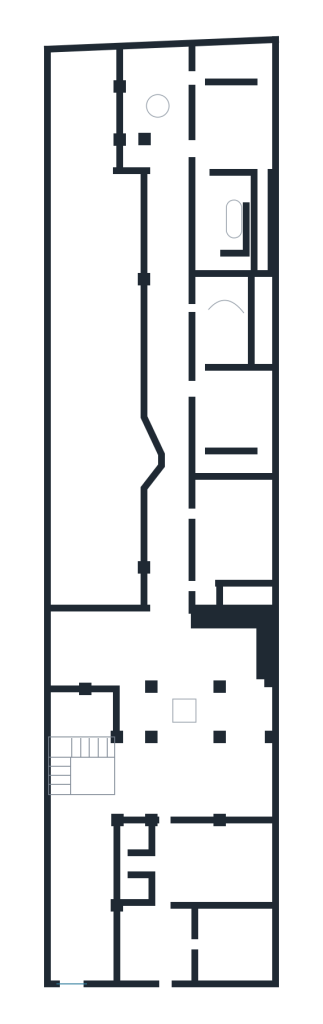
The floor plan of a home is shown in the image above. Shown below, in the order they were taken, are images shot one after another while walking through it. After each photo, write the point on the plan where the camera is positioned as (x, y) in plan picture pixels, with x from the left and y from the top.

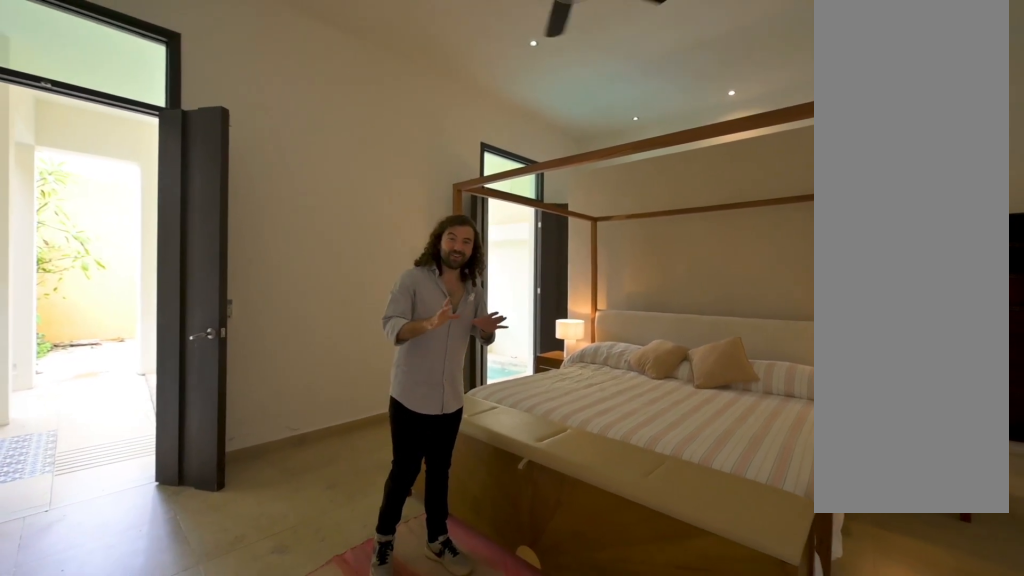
(244, 154)
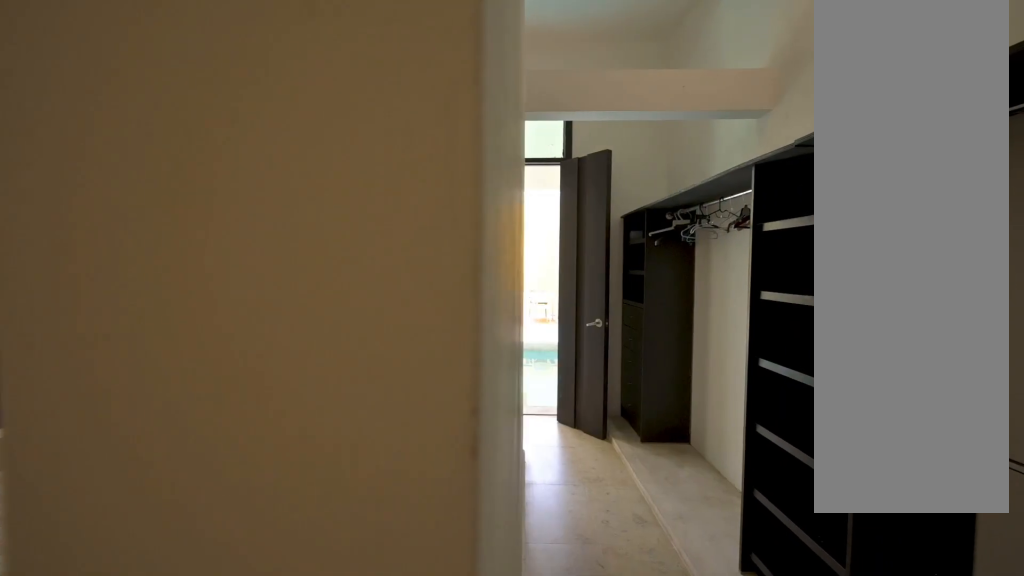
(244, 154)
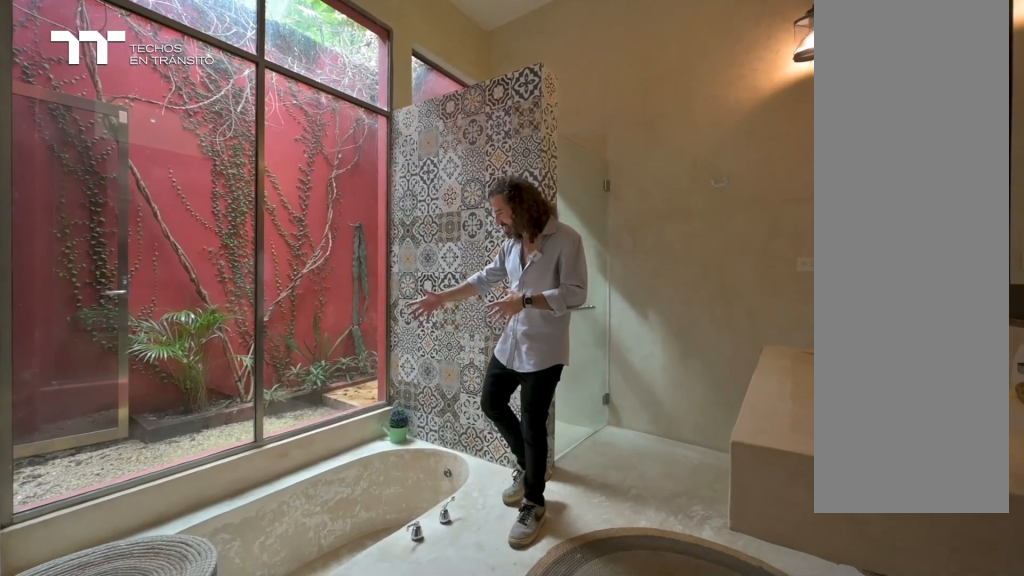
(215, 224)
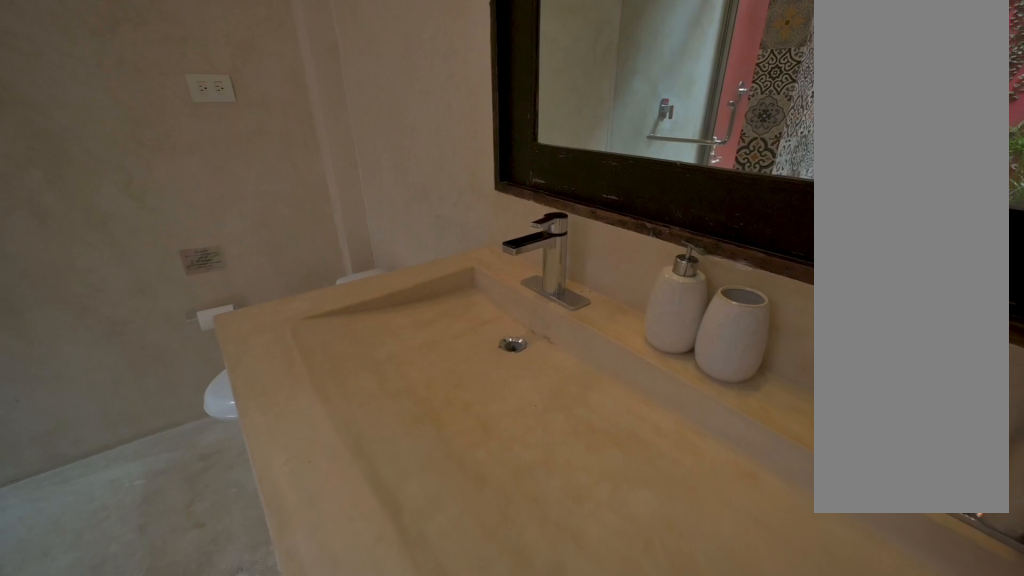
(215, 224)
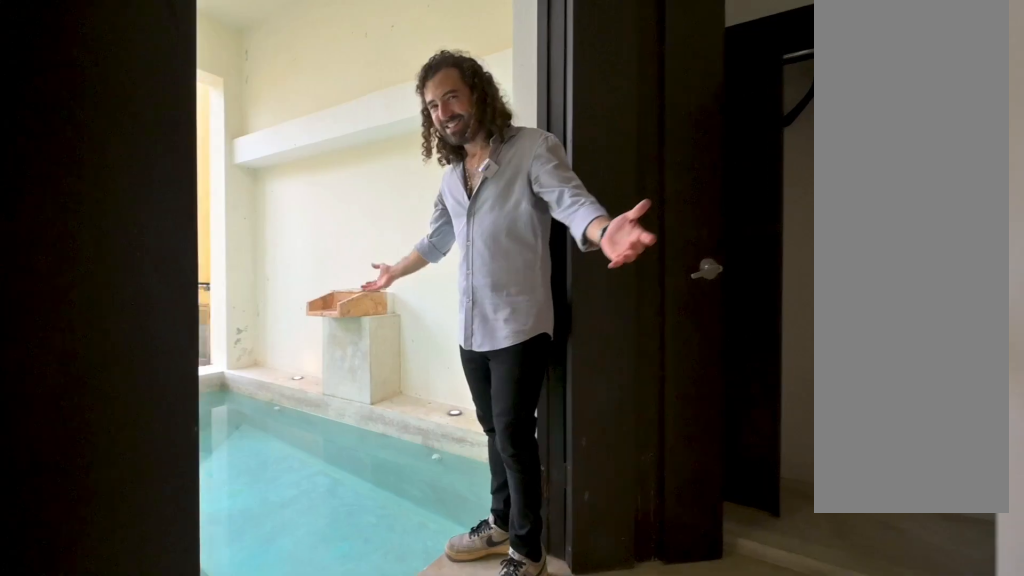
(208, 70)
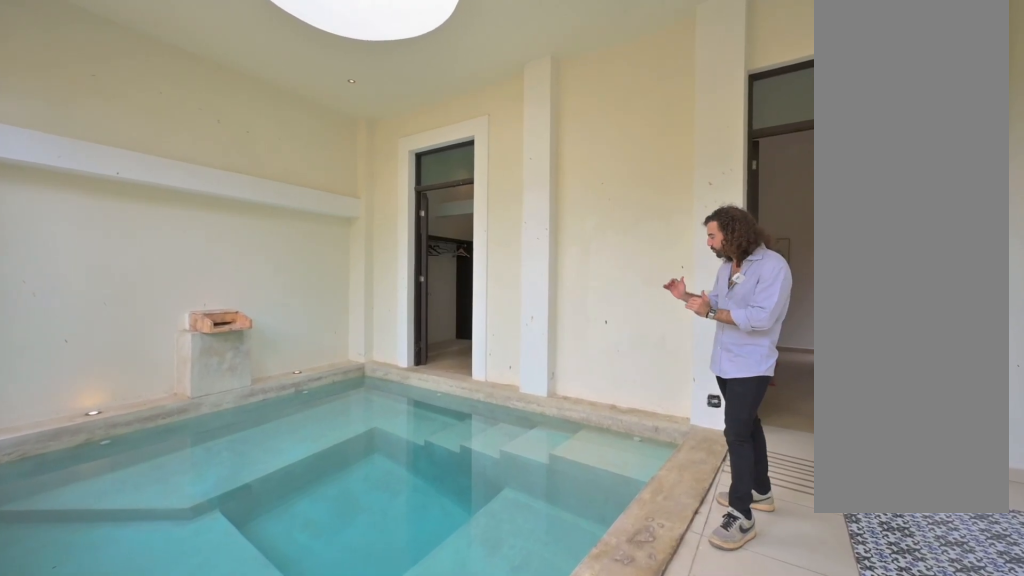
(178, 147)
